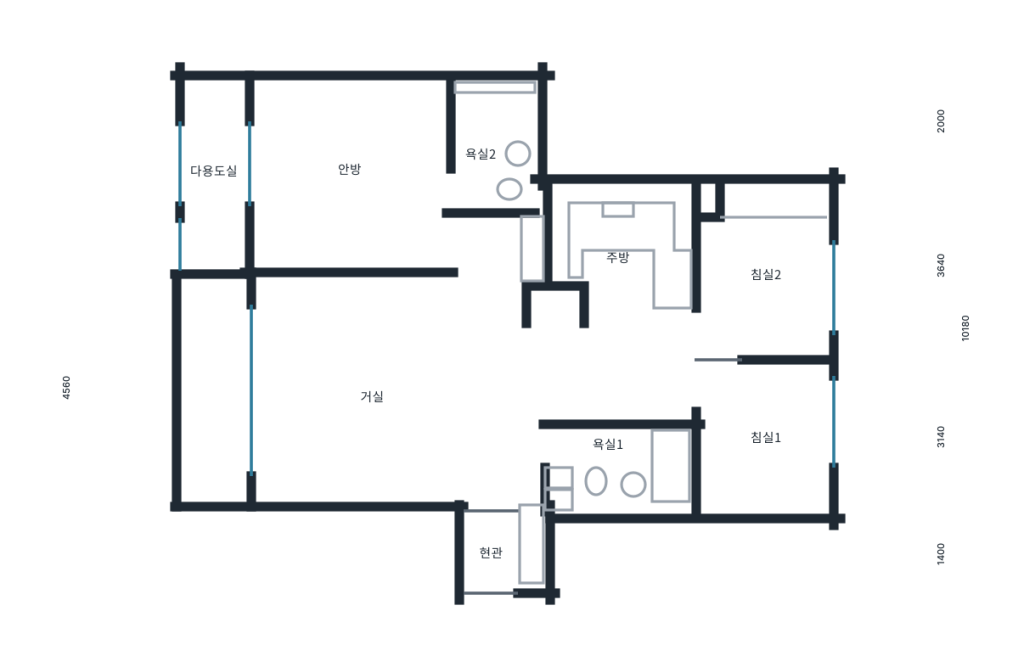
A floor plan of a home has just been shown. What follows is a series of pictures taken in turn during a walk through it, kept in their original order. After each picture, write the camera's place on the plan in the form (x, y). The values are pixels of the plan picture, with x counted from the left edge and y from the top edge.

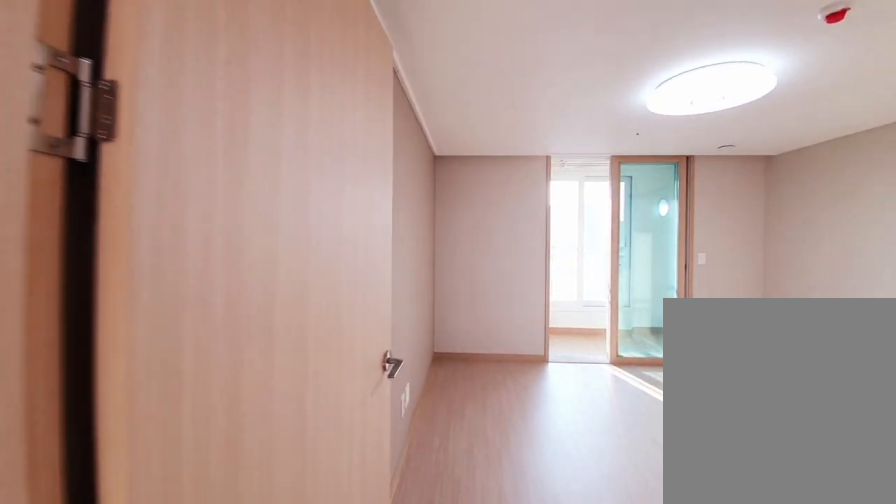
(494, 255)
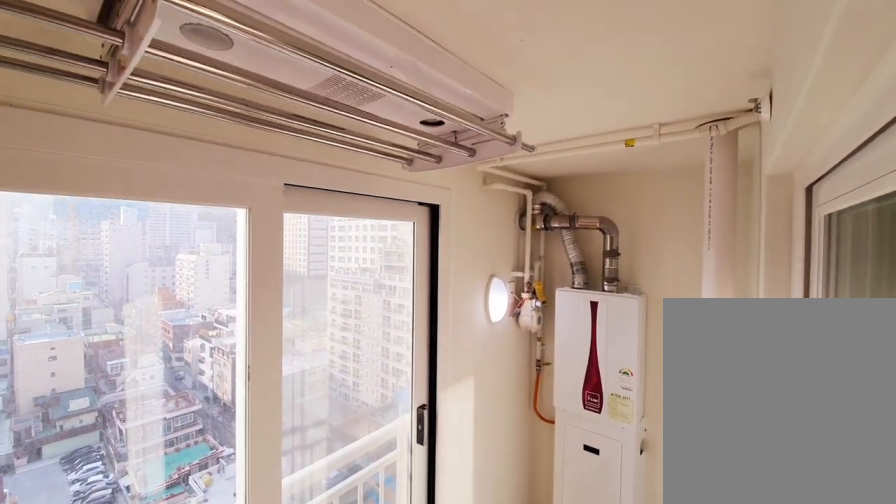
(241, 197)
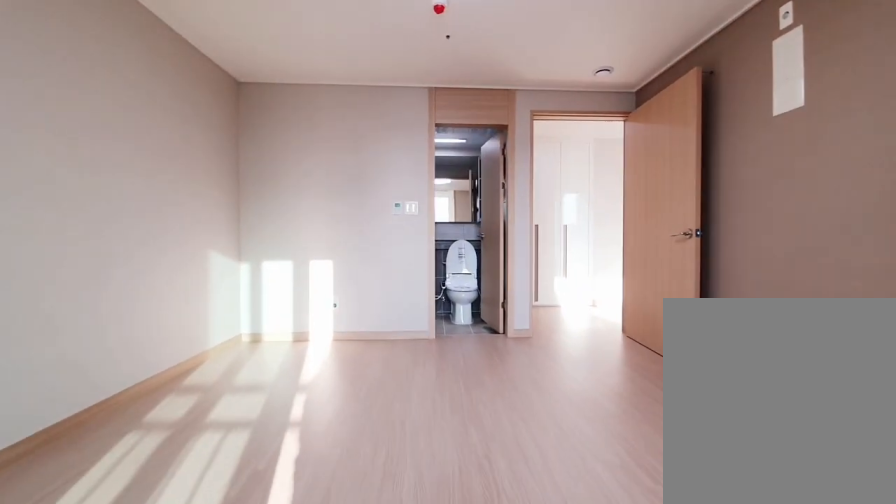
(334, 215)
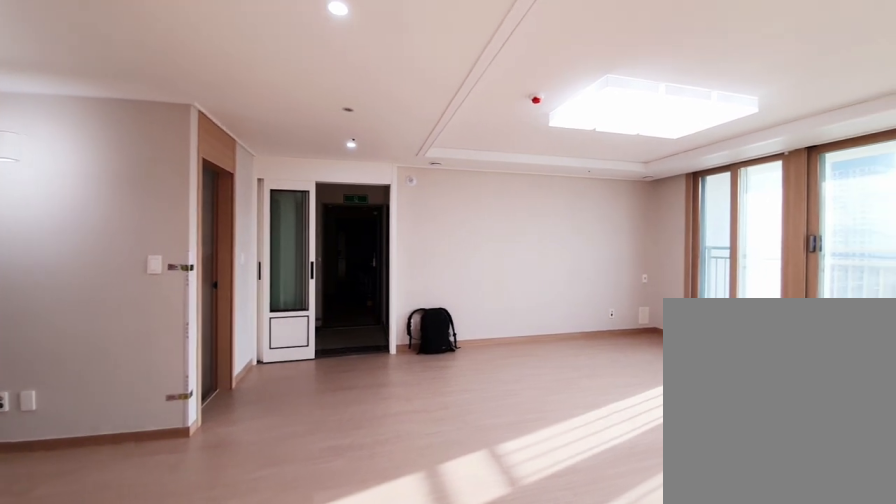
(482, 265)
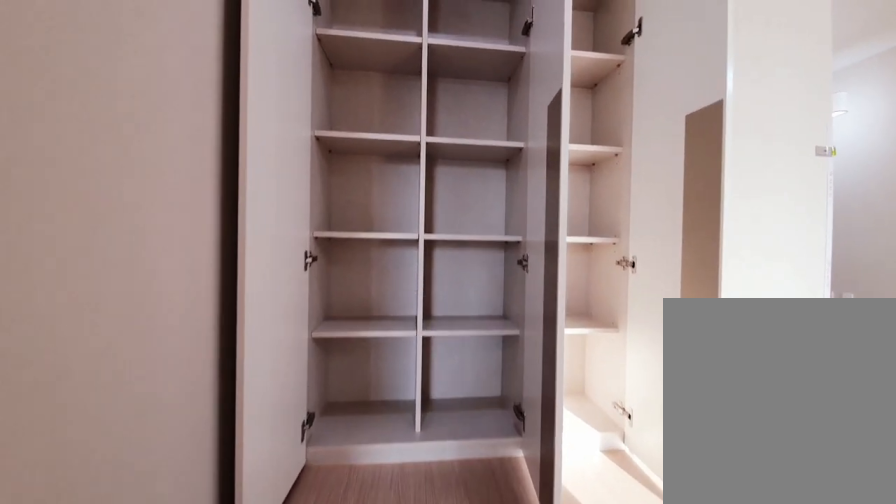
(484, 265)
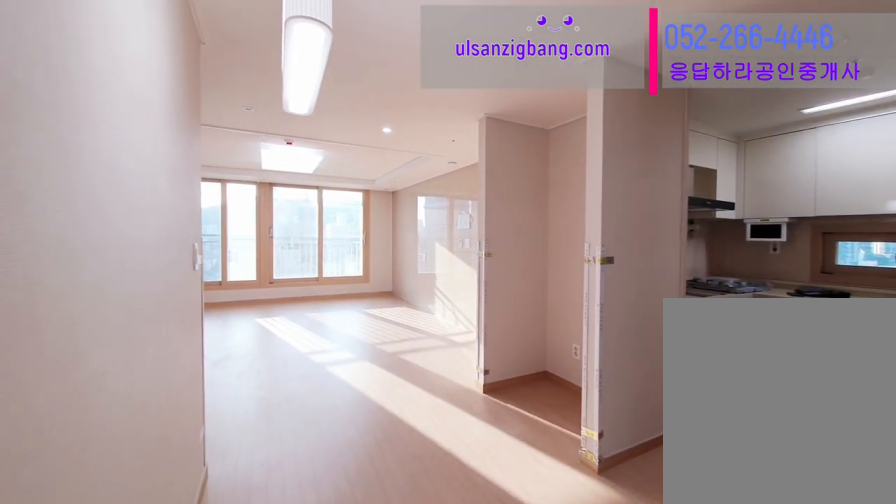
(655, 353)
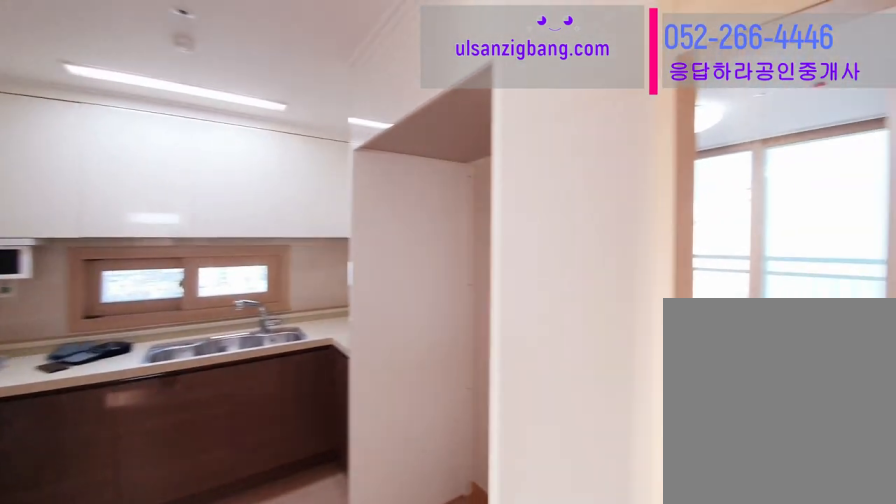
(625, 270)
